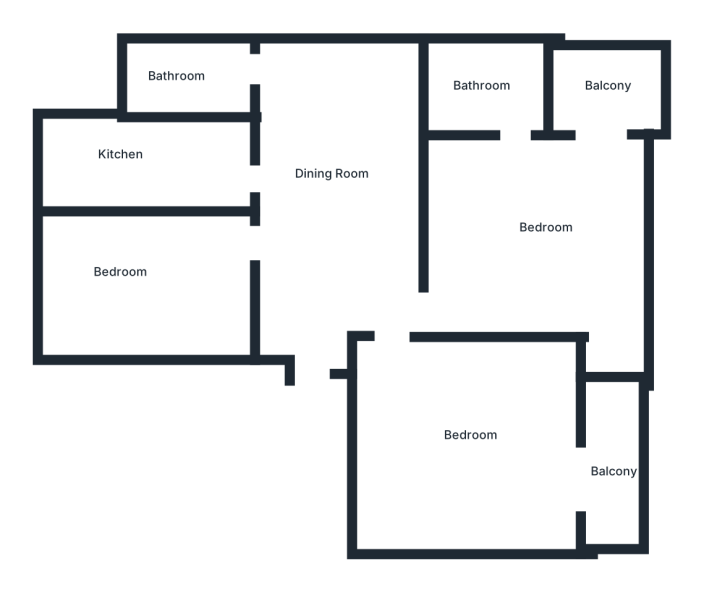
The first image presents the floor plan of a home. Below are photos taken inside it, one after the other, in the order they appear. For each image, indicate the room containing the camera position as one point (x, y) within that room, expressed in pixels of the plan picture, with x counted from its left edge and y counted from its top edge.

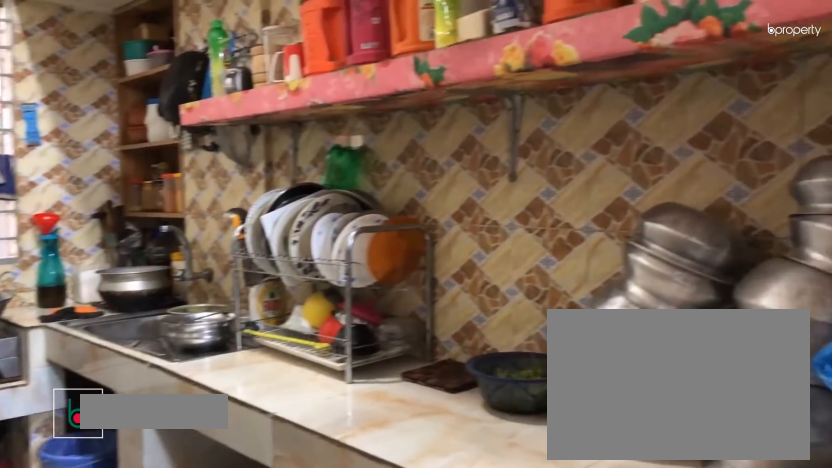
(156, 166)
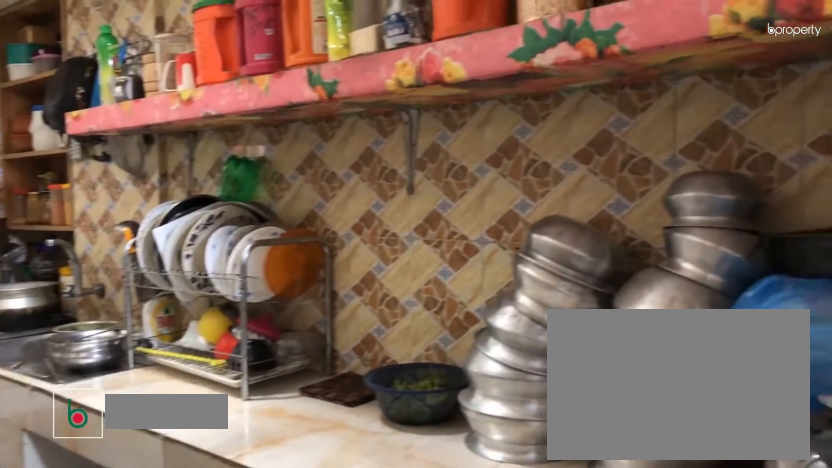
(156, 166)
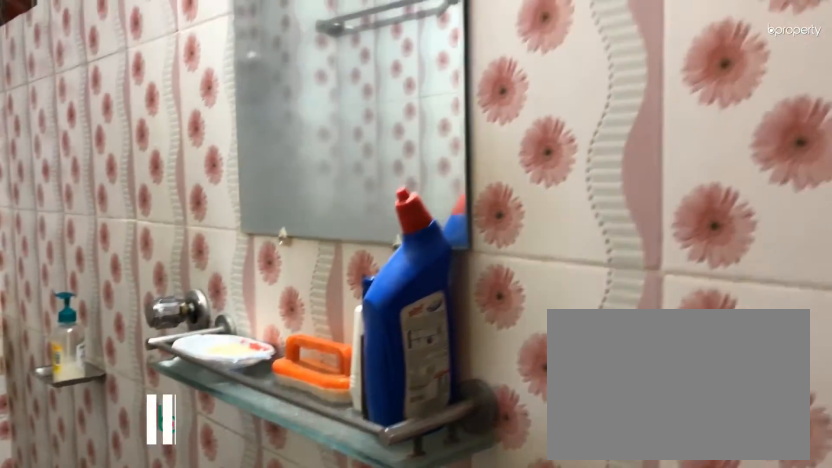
(200, 76)
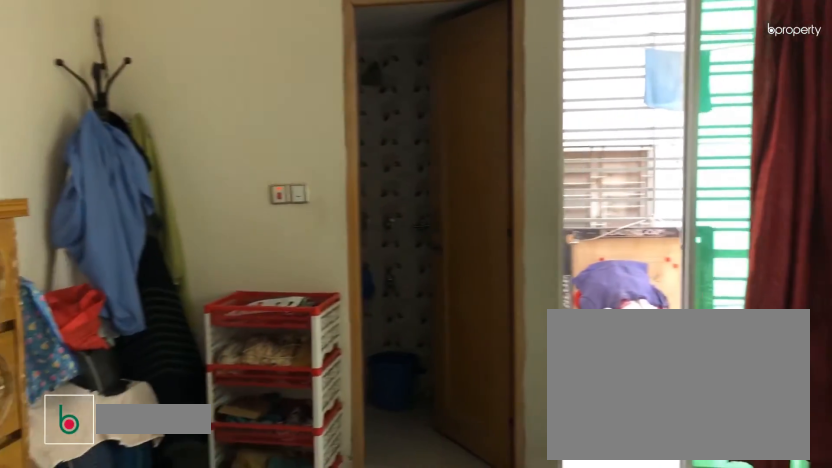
(541, 254)
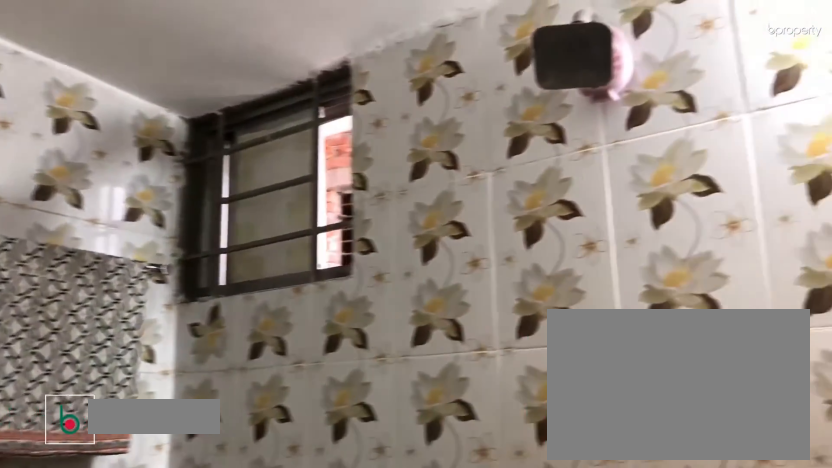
(492, 96)
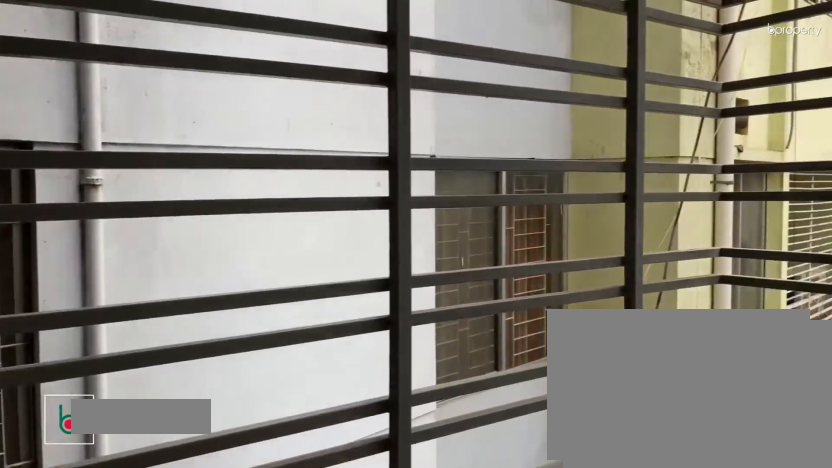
(607, 84)
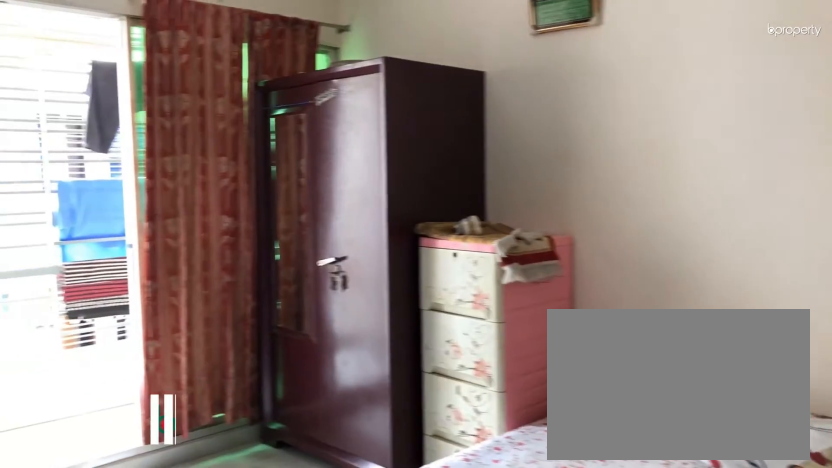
(460, 453)
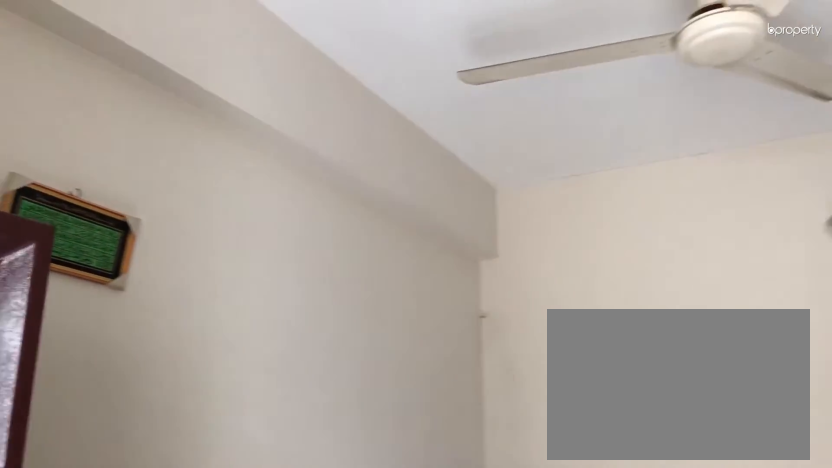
(460, 453)
